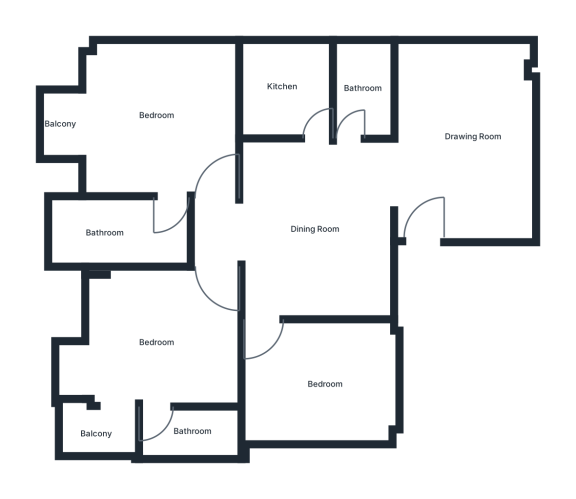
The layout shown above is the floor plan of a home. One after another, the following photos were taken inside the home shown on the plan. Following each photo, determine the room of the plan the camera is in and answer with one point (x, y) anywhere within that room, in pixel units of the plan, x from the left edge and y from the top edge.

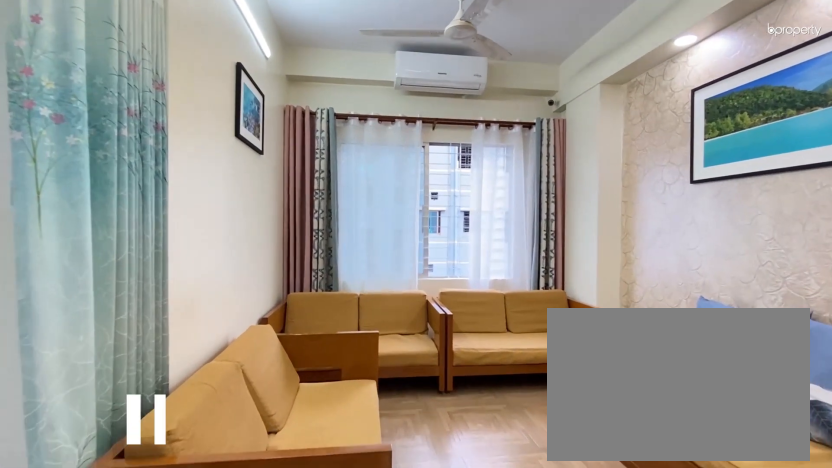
(454, 129)
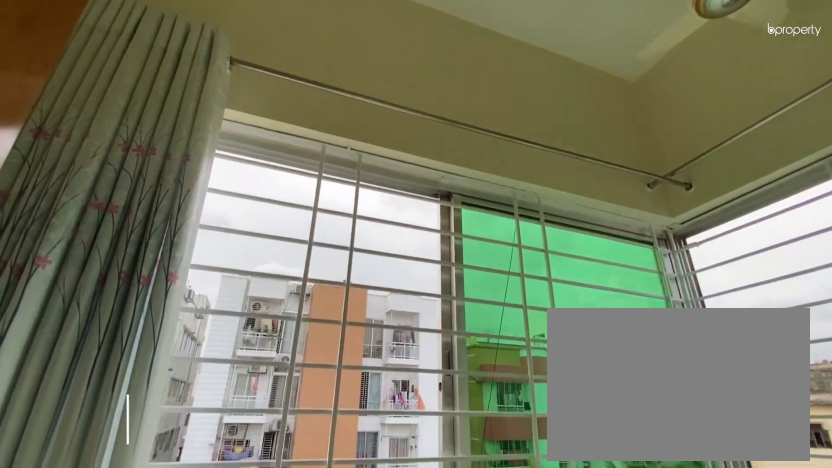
(97, 433)
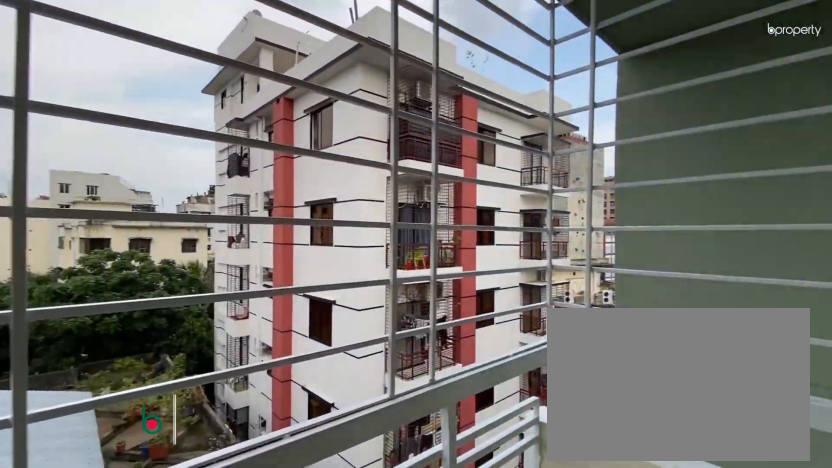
(57, 115)
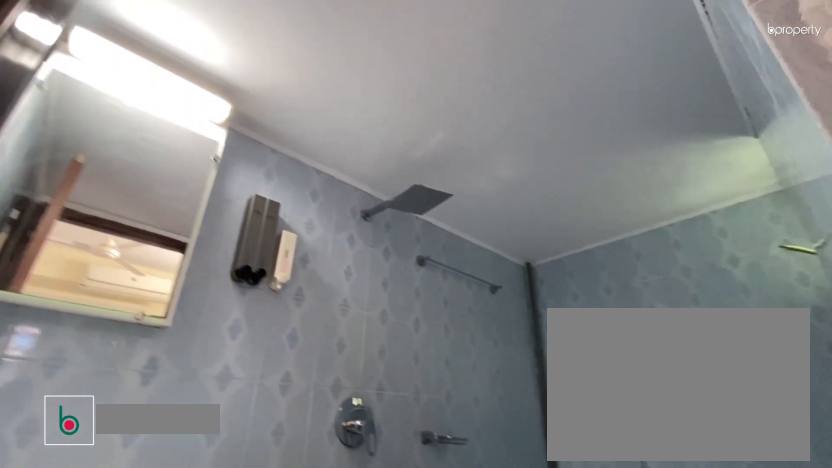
(114, 229)
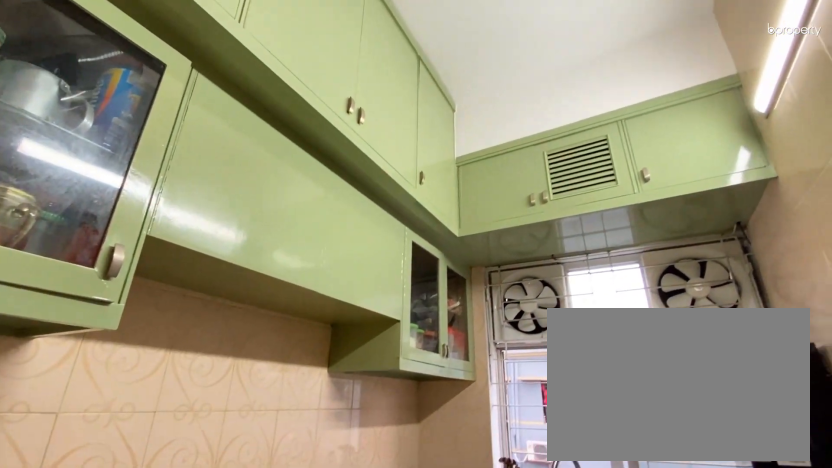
(293, 98)
